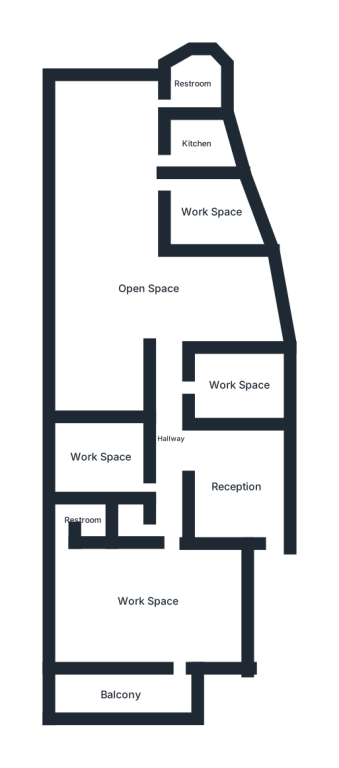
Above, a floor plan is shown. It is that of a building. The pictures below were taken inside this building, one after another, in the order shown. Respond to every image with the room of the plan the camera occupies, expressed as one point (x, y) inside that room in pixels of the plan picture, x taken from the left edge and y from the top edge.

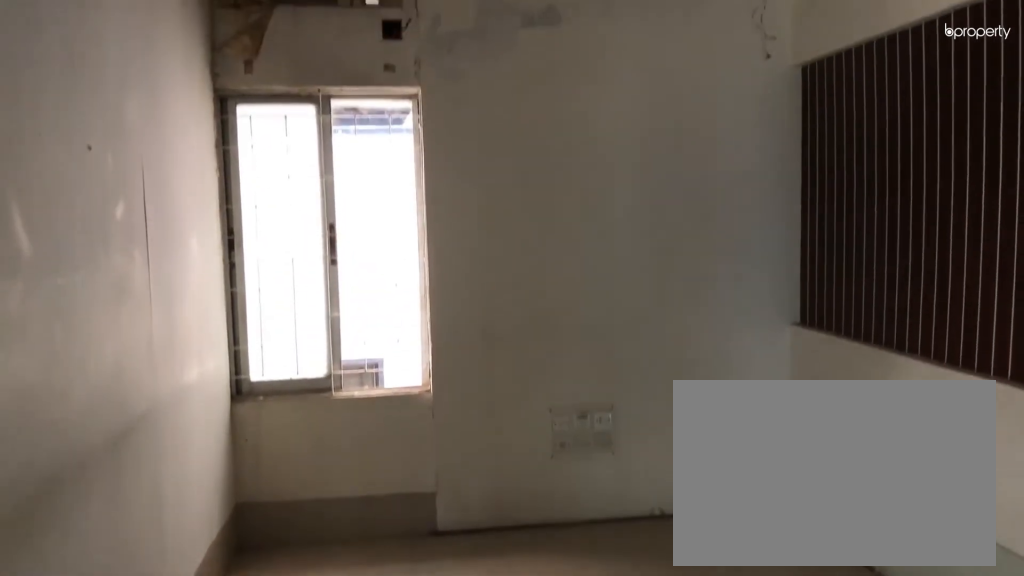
(102, 460)
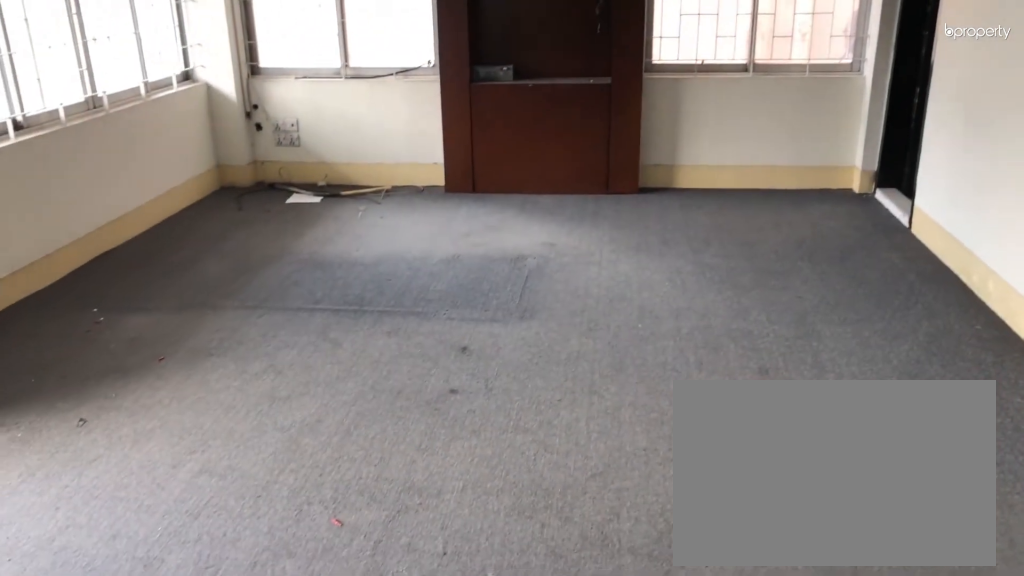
(148, 602)
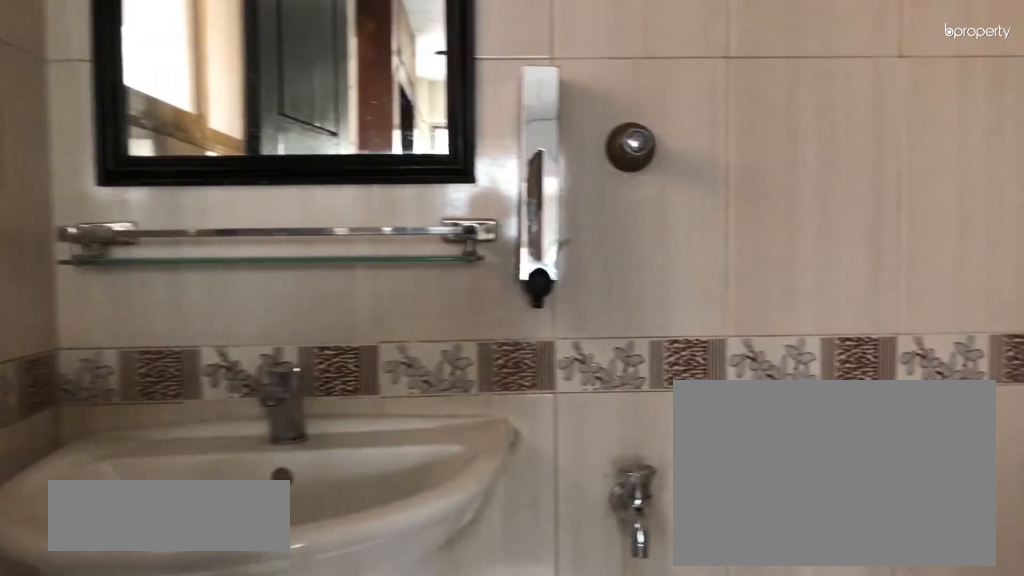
(79, 524)
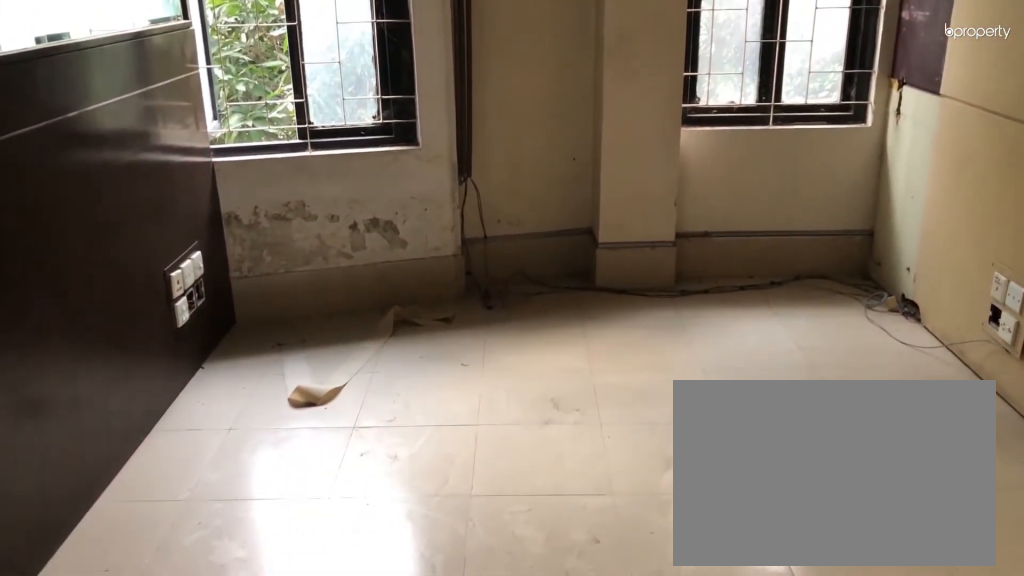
(239, 384)
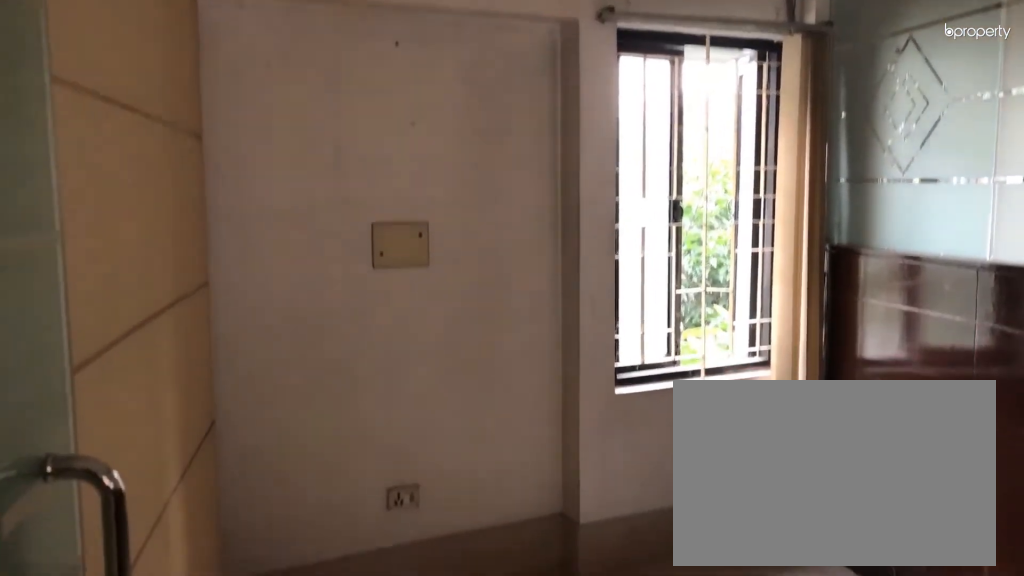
(213, 208)
